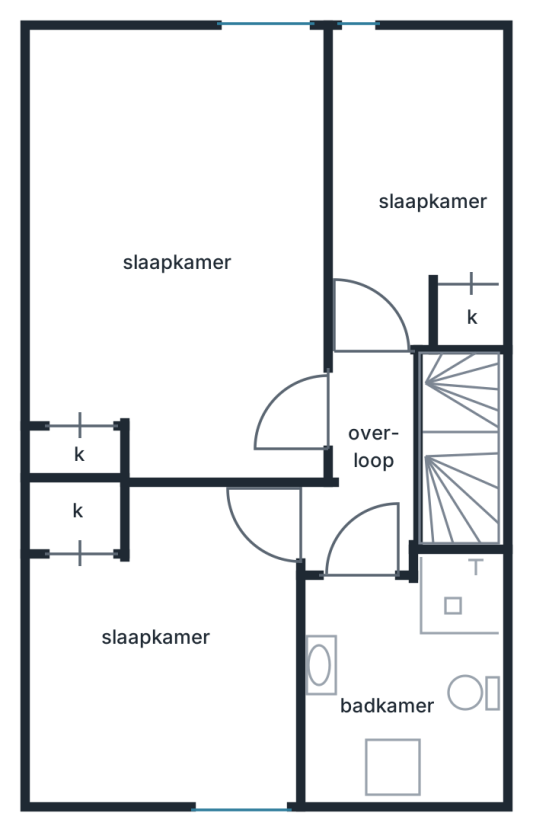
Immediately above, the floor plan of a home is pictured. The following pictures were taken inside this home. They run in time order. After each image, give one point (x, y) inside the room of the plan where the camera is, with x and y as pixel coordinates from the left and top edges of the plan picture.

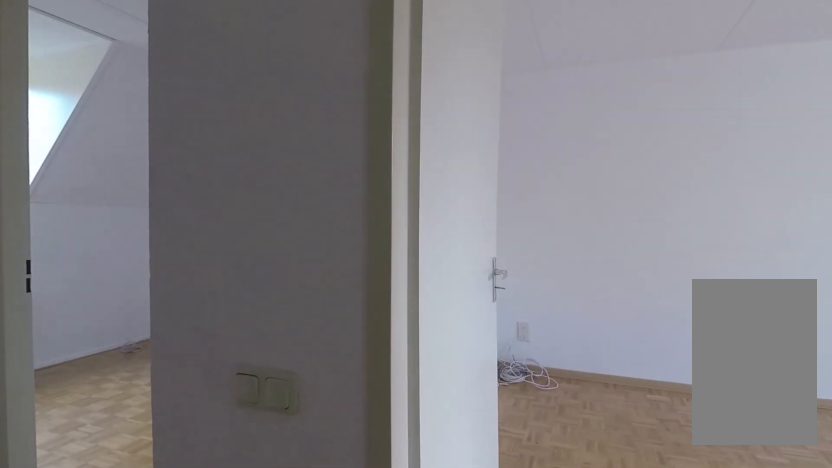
(372, 490)
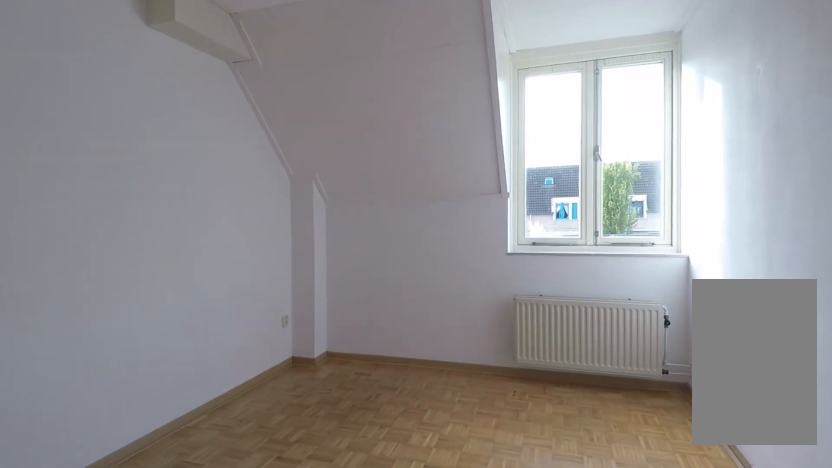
(189, 266)
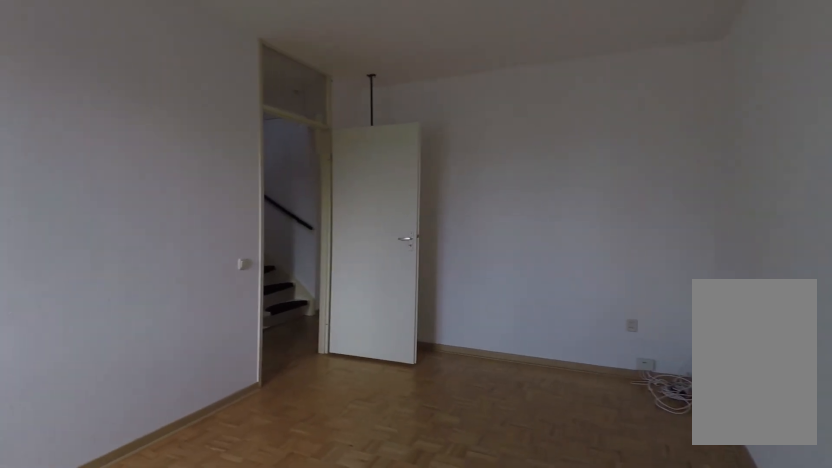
(189, 266)
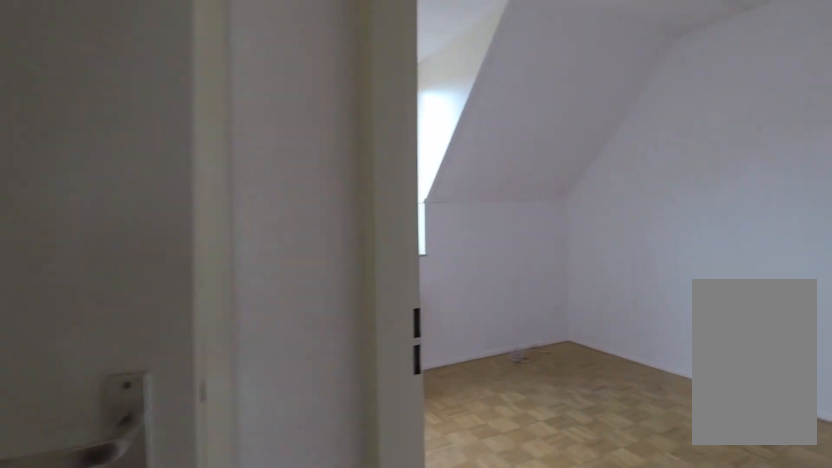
(377, 546)
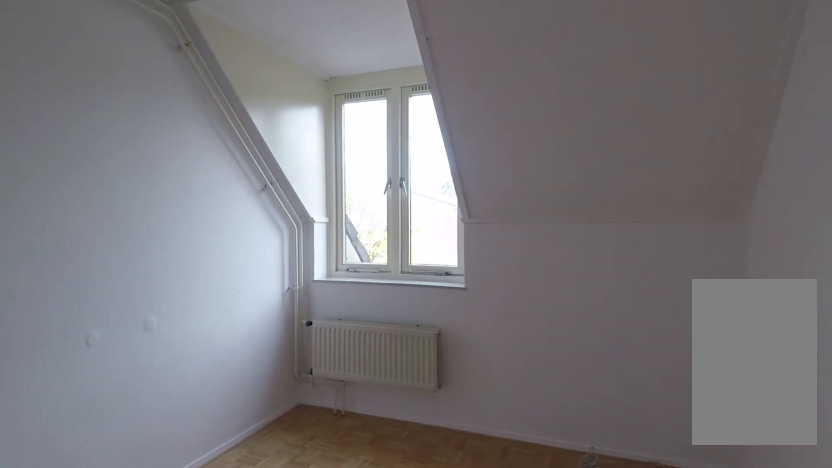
(182, 638)
